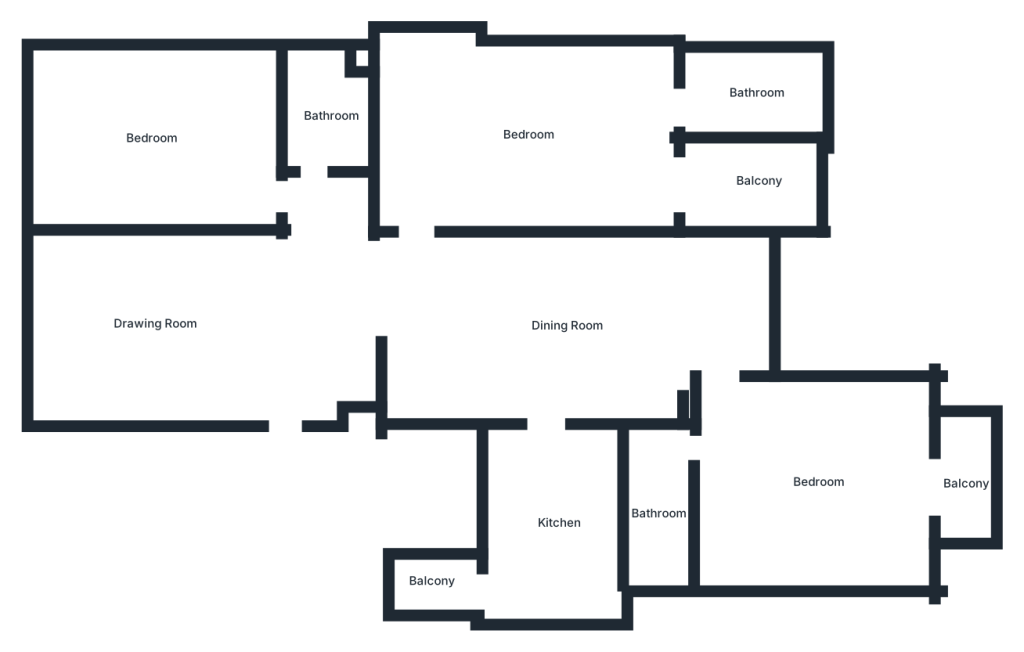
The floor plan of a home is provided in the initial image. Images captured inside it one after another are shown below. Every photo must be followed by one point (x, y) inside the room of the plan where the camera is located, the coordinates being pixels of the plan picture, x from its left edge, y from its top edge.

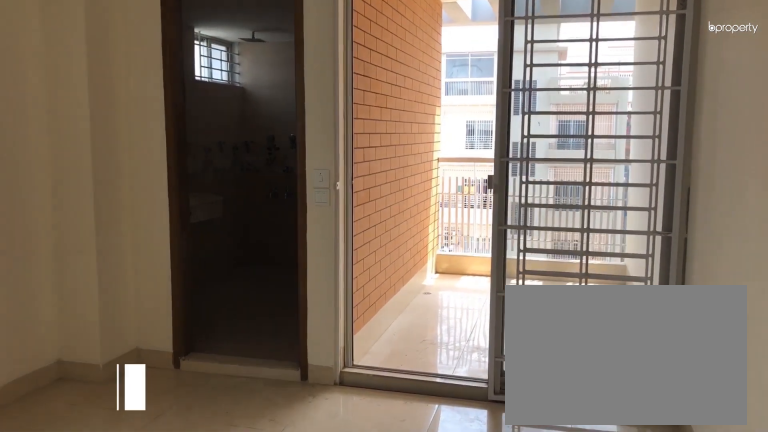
(528, 135)
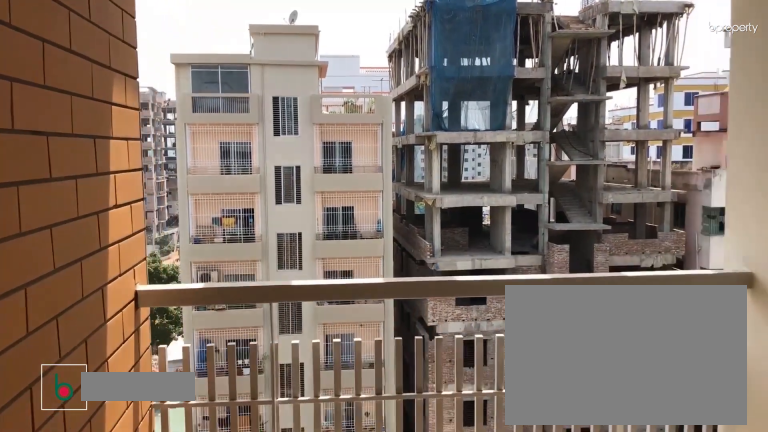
(761, 180)
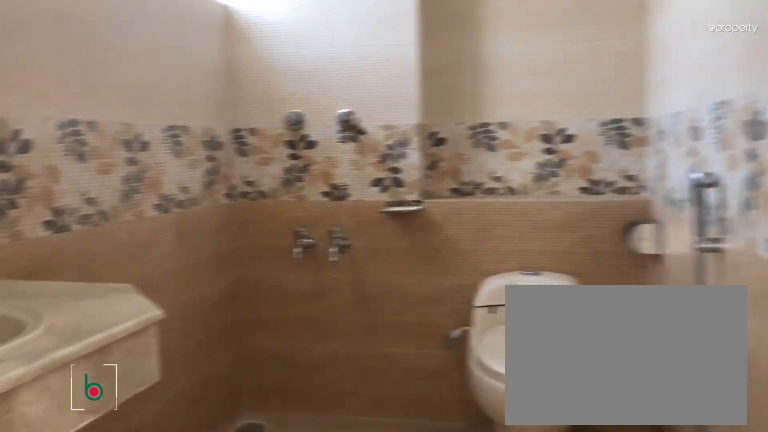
(755, 96)
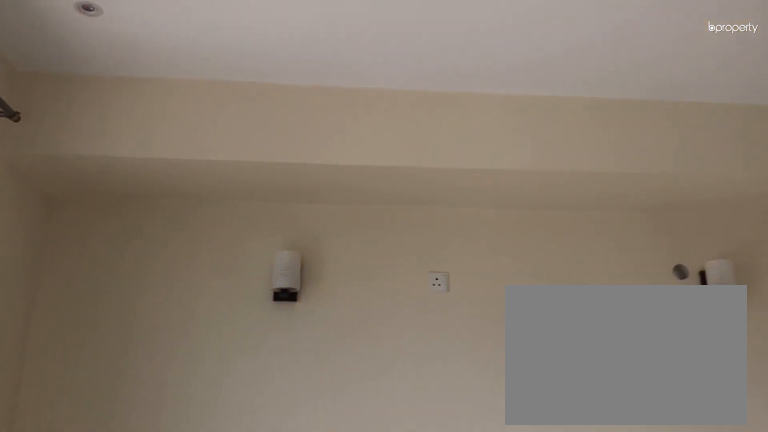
(818, 483)
